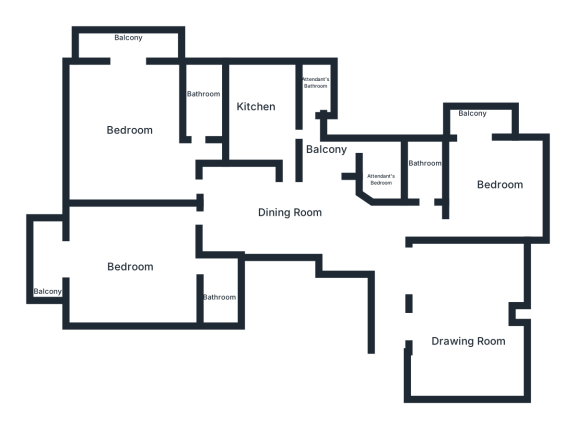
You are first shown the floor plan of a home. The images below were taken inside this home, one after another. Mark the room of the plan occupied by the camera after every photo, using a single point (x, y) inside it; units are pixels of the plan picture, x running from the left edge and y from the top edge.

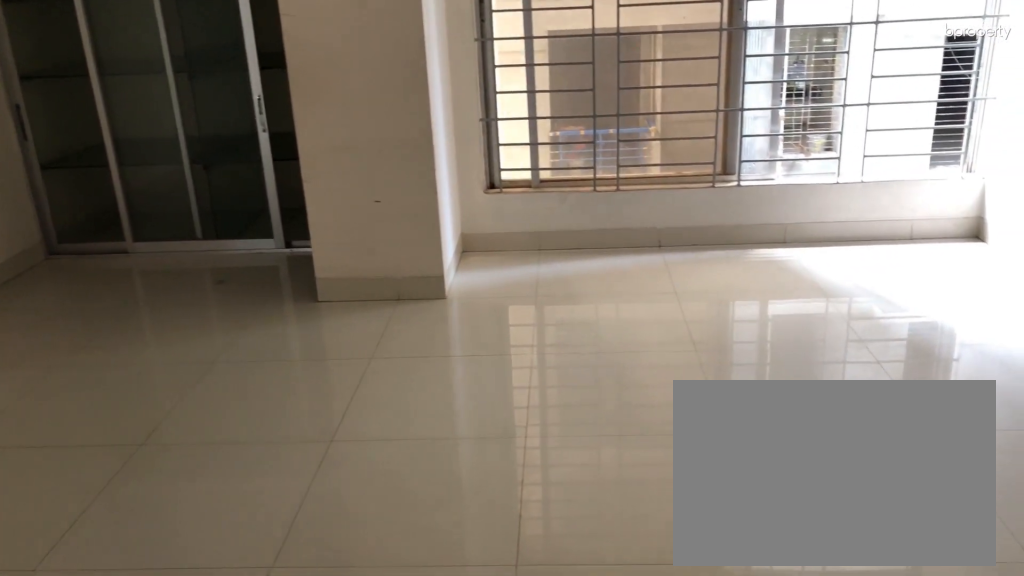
(460, 323)
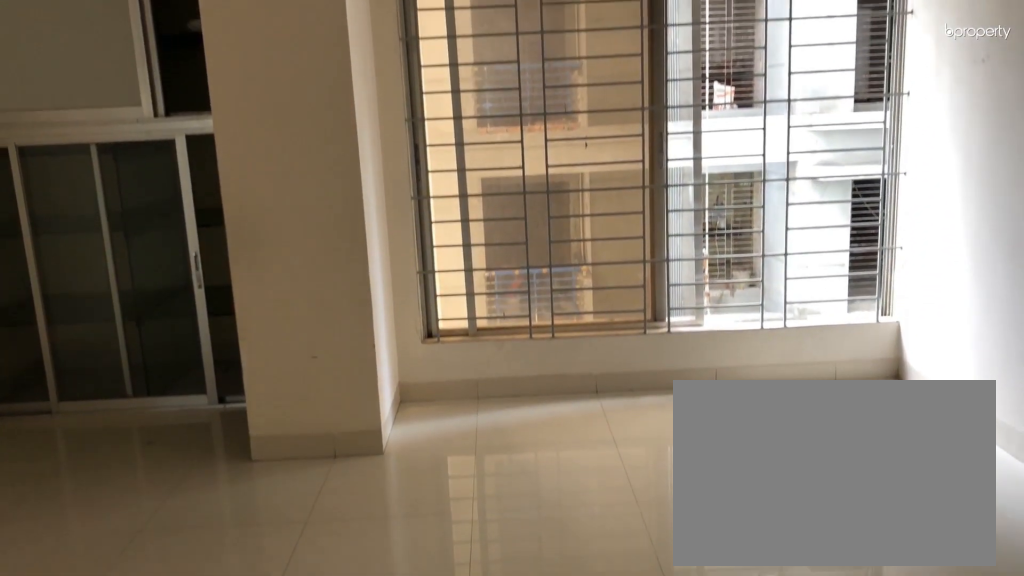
(460, 323)
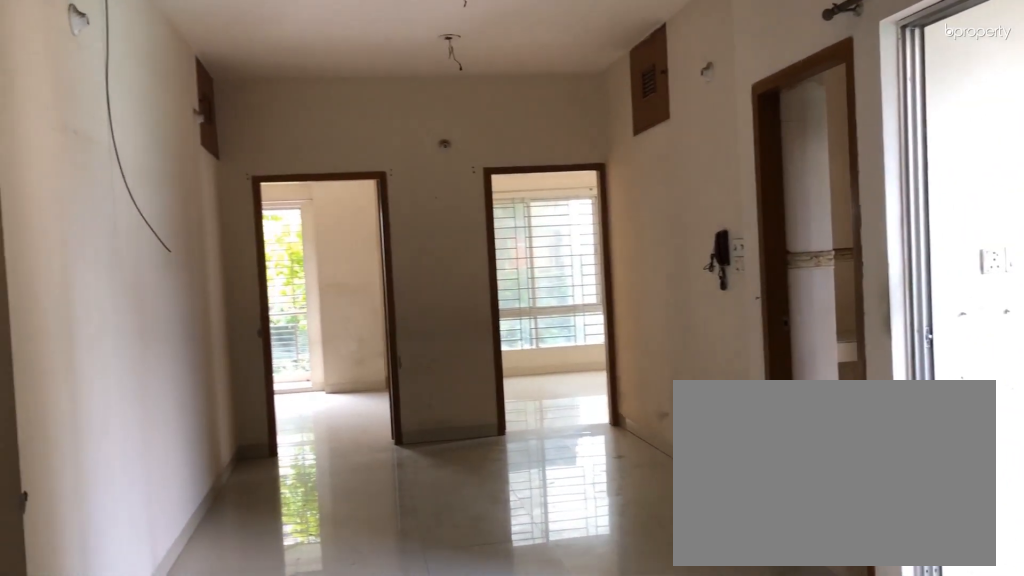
(281, 207)
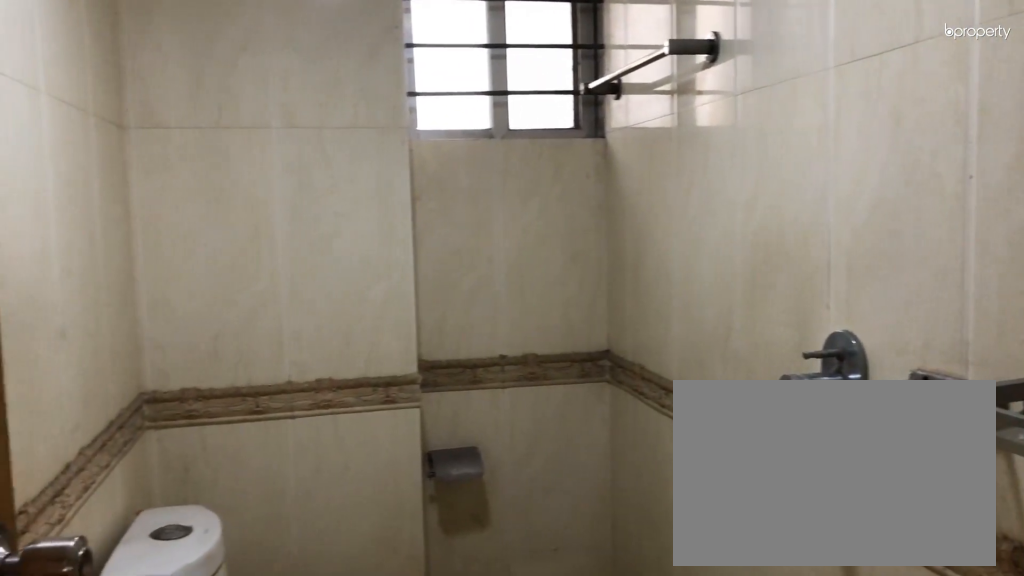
(426, 168)
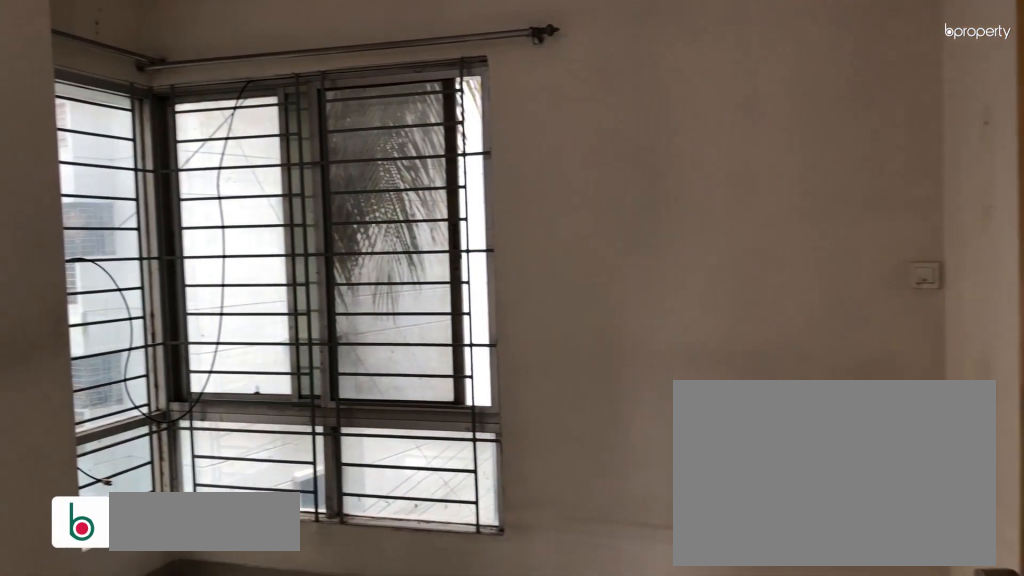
(493, 178)
